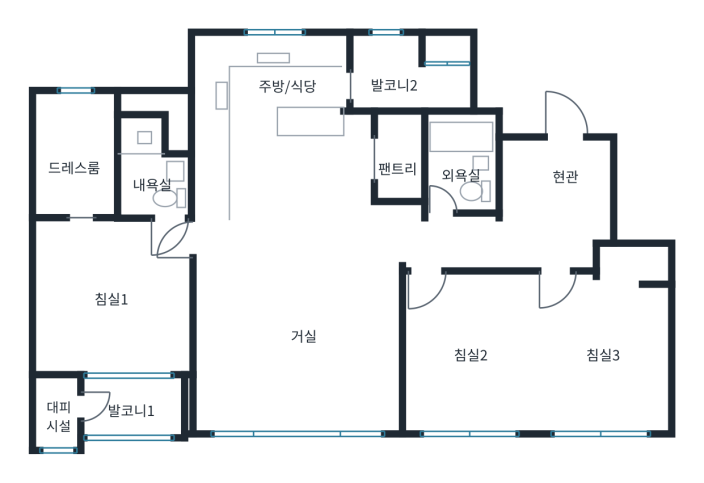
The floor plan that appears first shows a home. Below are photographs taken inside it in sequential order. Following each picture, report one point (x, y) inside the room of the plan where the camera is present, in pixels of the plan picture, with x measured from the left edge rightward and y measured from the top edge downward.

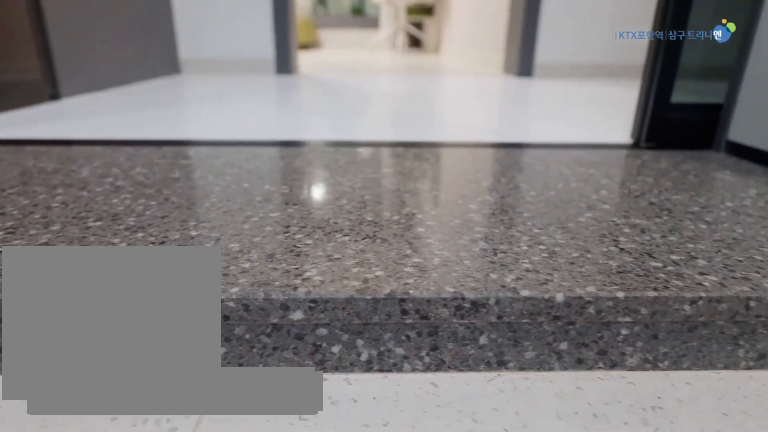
(556, 182)
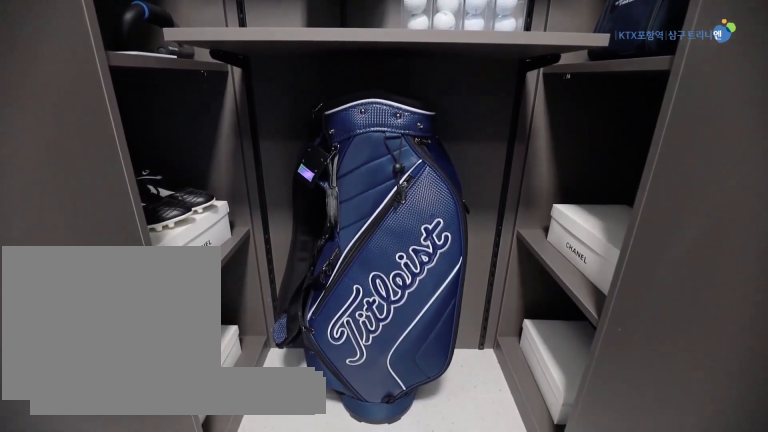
(556, 183)
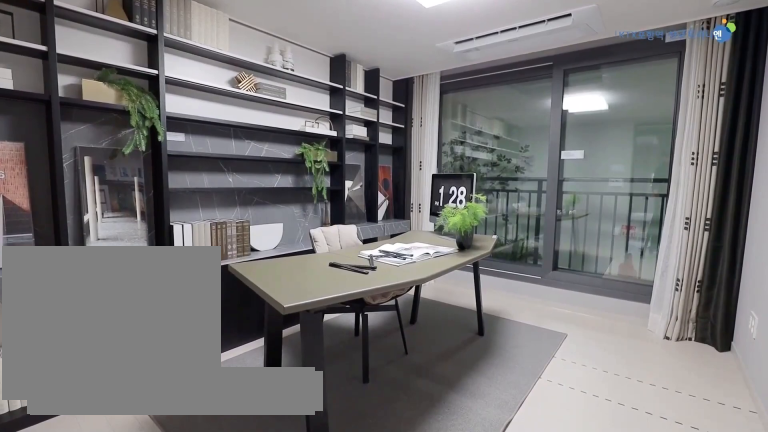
(472, 350)
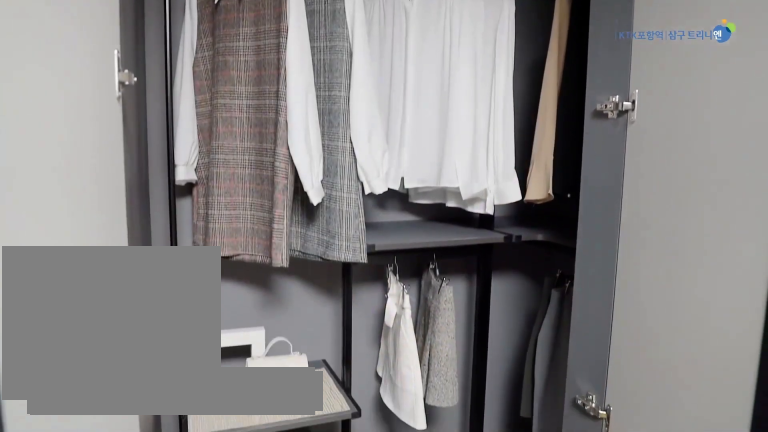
(604, 343)
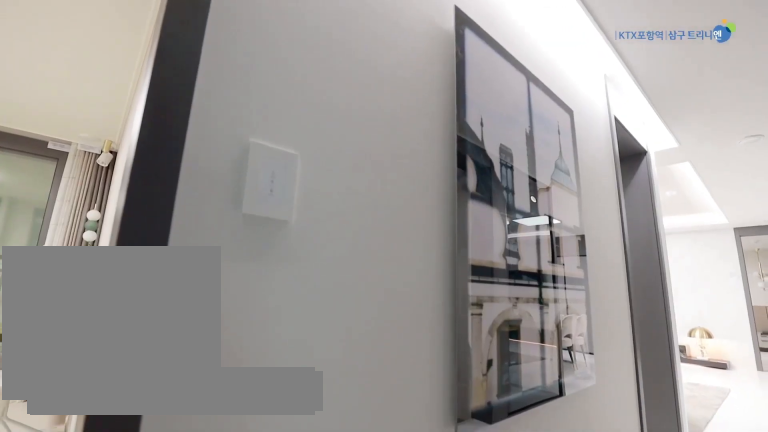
(492, 242)
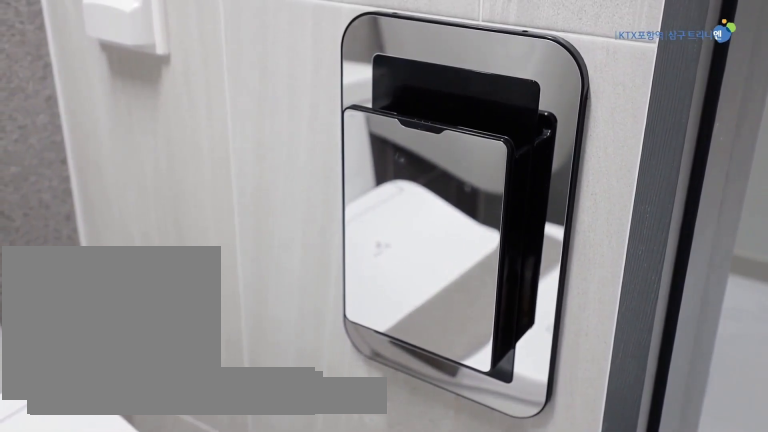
(460, 167)
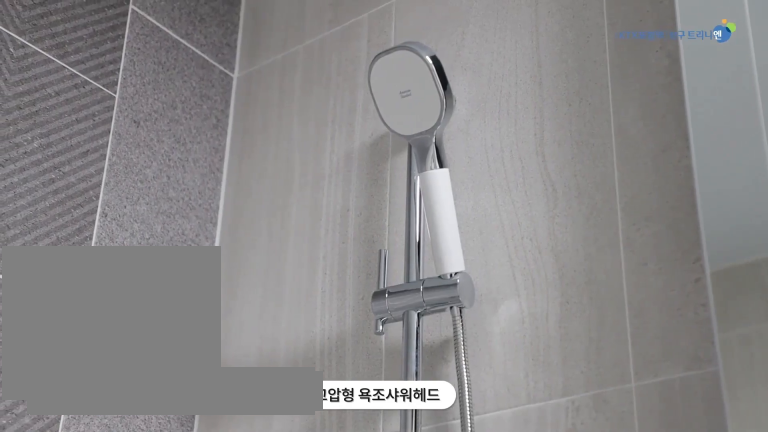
(458, 166)
